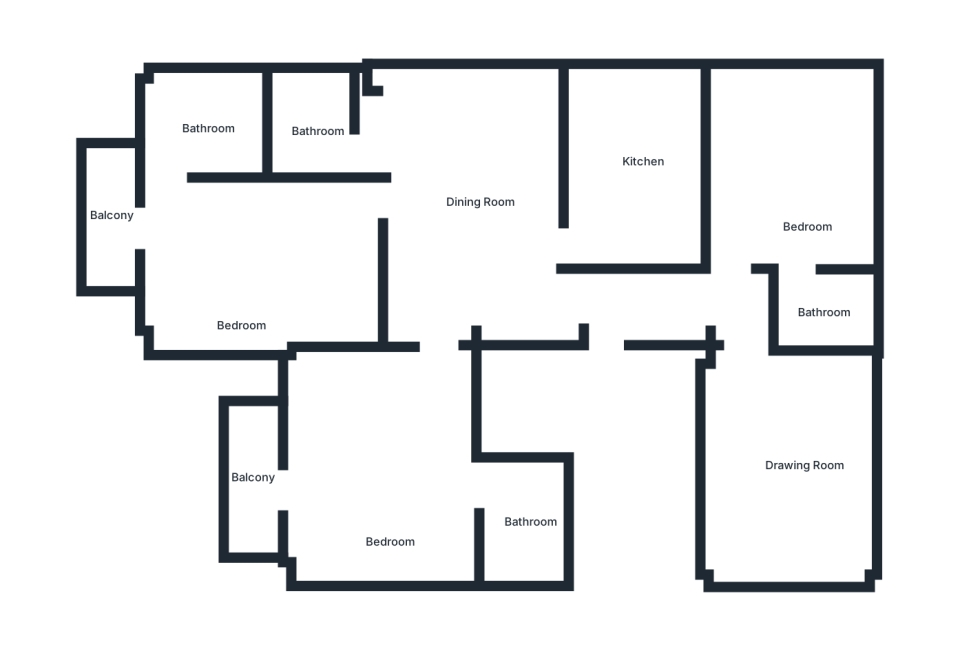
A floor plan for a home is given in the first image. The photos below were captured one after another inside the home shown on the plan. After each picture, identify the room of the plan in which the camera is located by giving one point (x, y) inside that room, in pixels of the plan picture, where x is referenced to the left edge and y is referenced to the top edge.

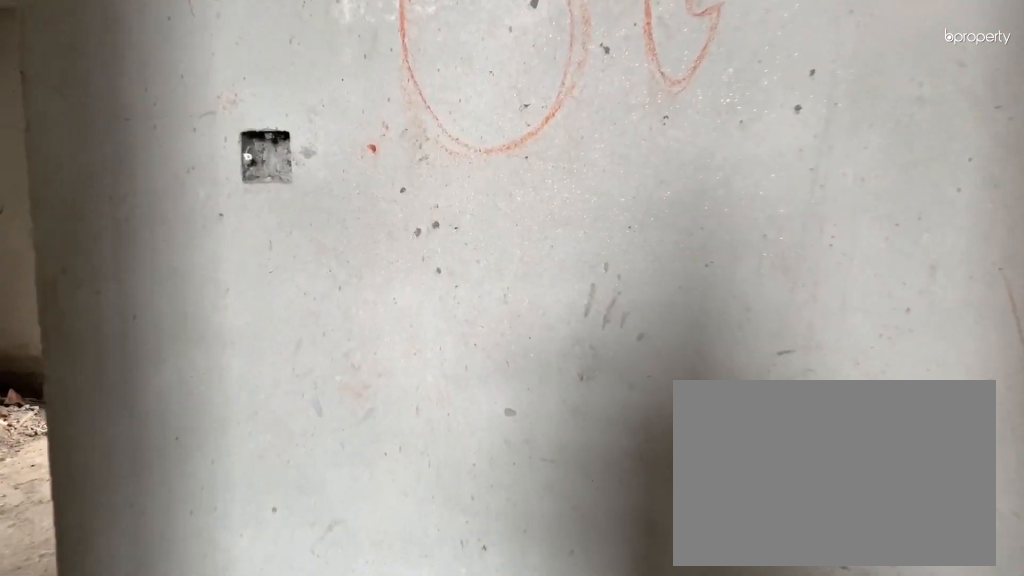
(569, 306)
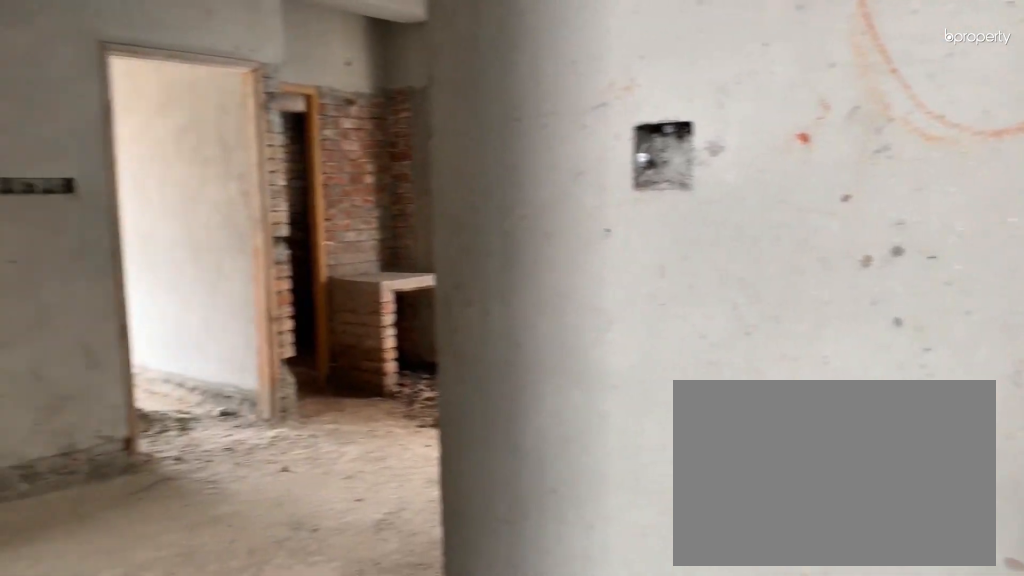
(569, 306)
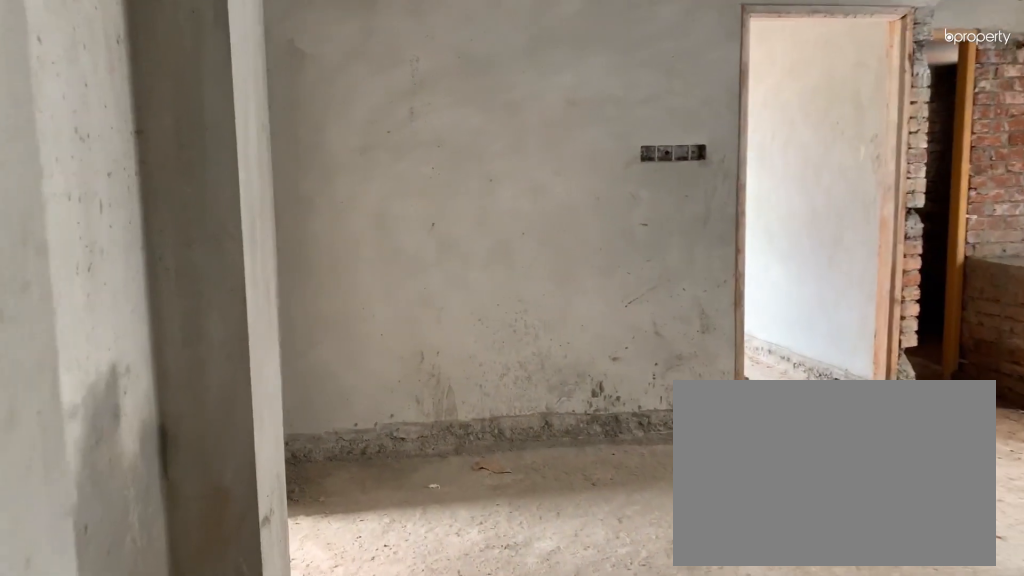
(465, 185)
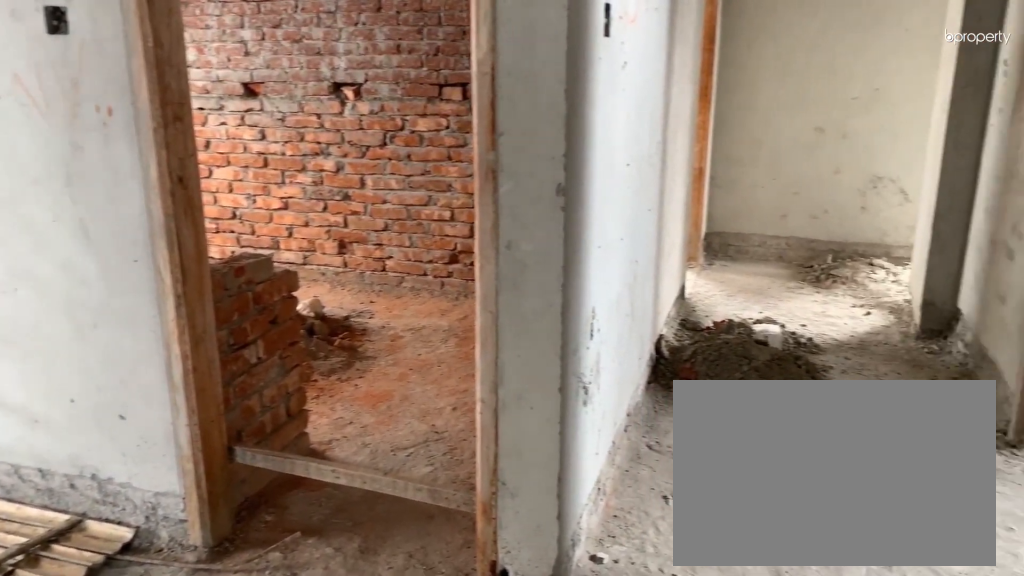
(465, 185)
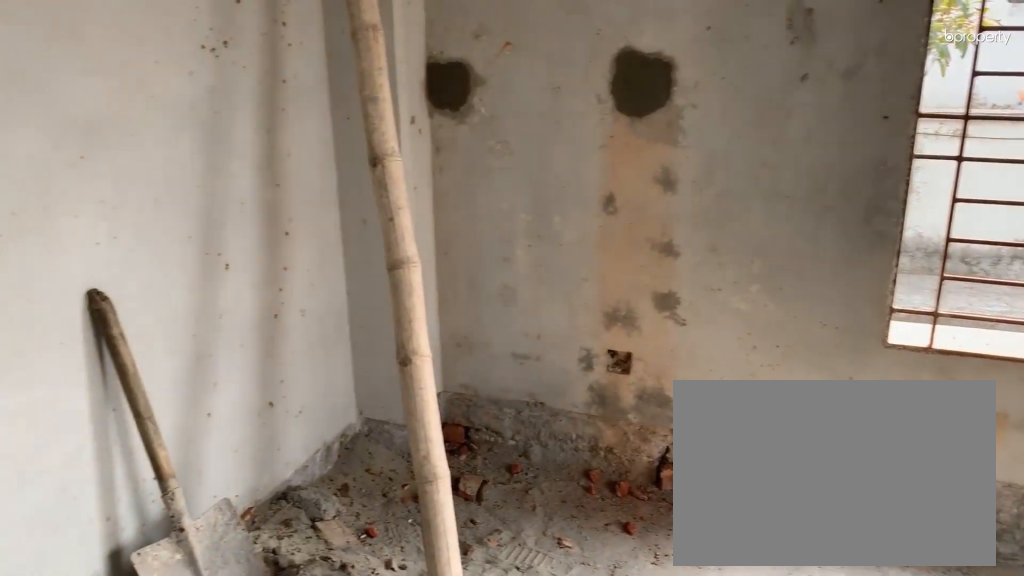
(803, 449)
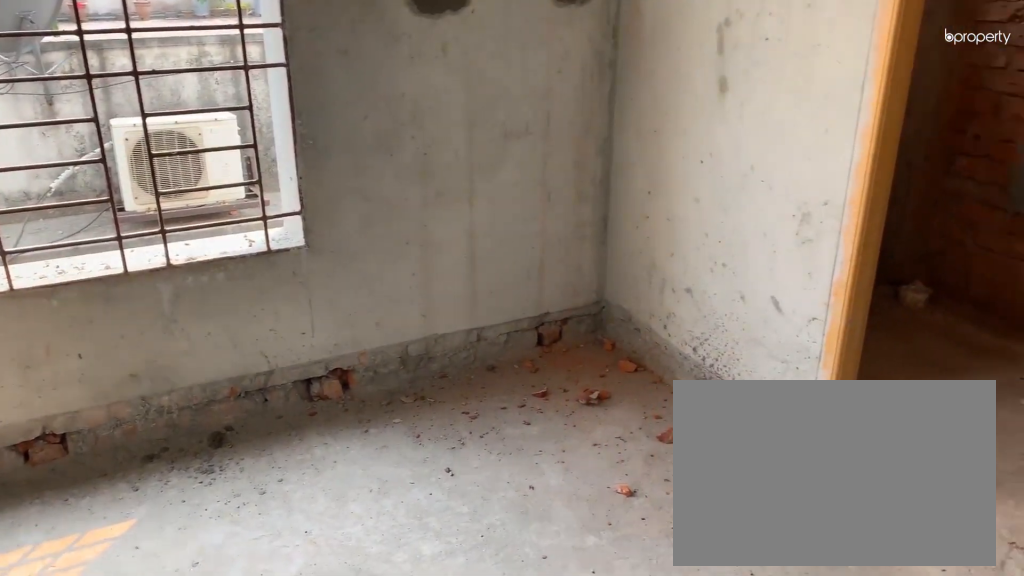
(803, 186)
